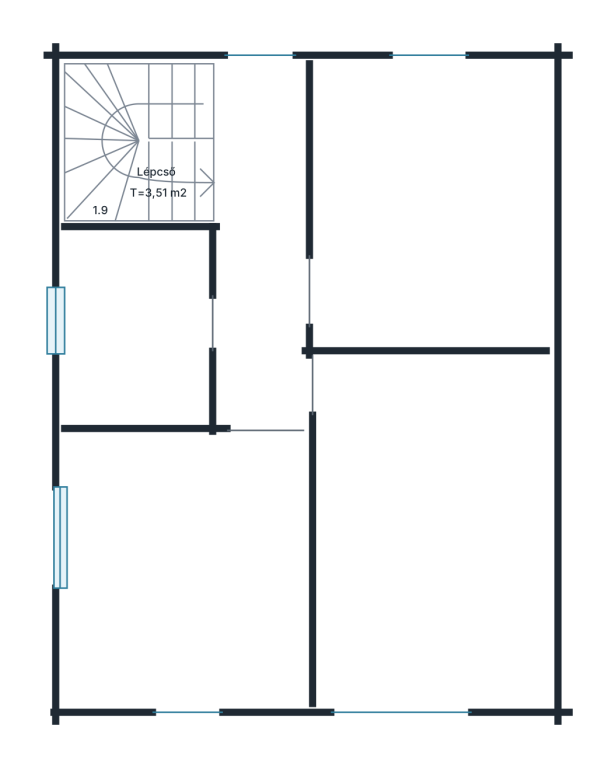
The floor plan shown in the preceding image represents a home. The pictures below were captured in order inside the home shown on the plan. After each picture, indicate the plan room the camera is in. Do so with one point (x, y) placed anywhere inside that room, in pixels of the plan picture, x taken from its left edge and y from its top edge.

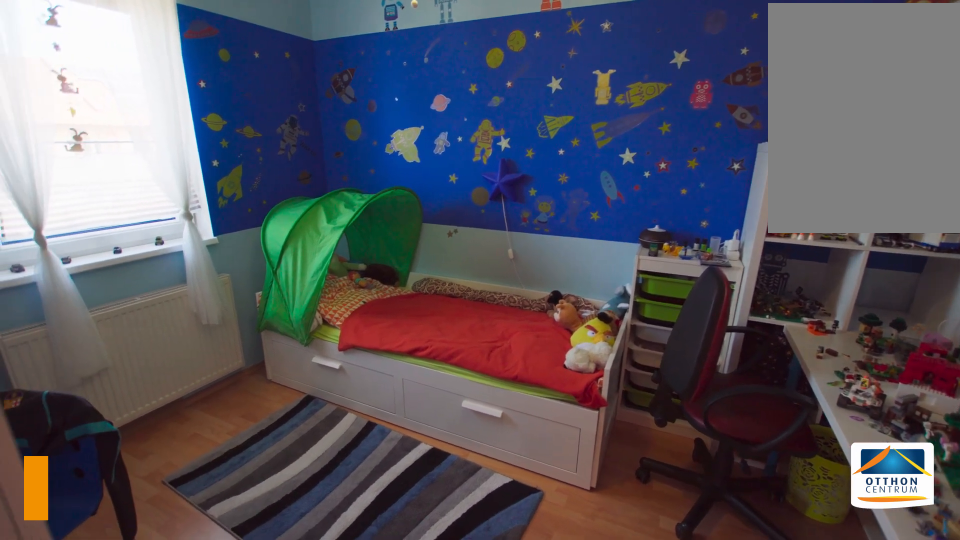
(427, 209)
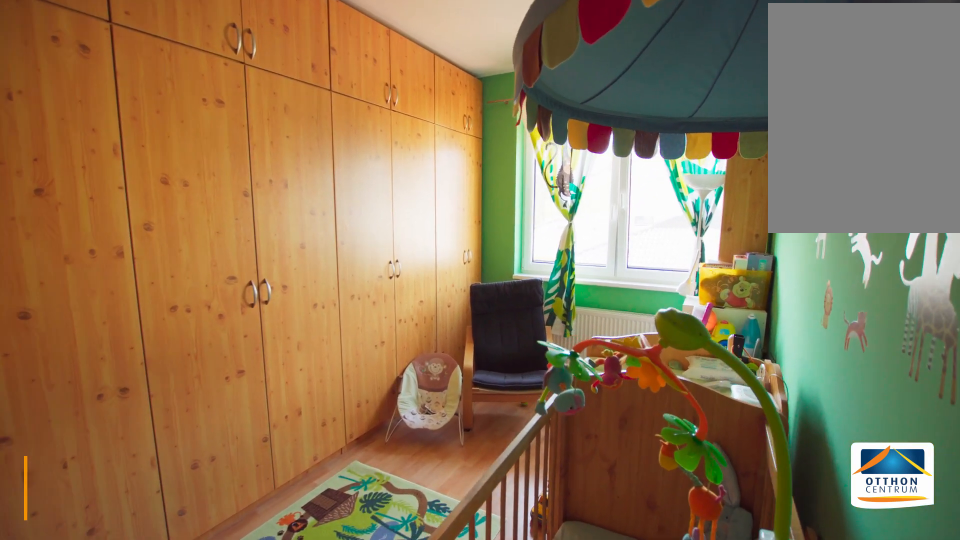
(429, 544)
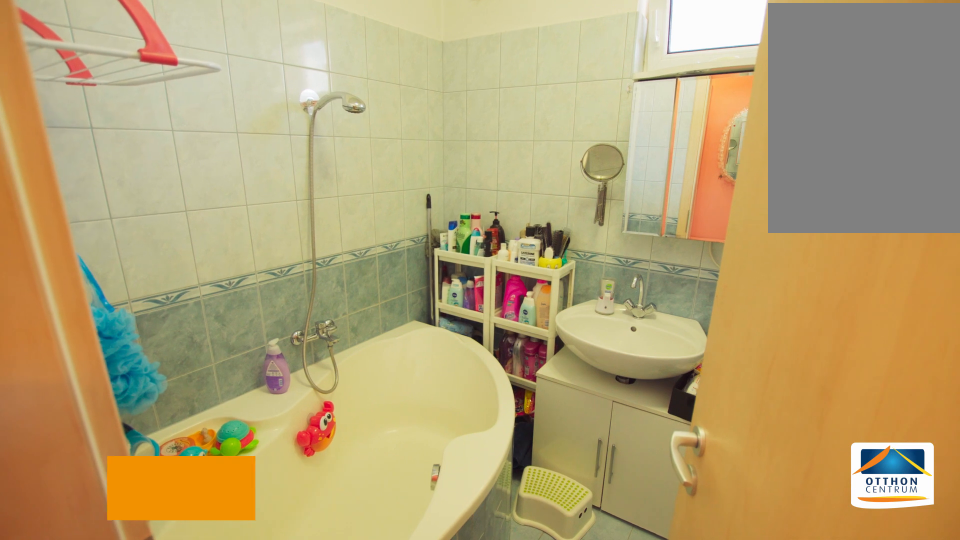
(133, 328)
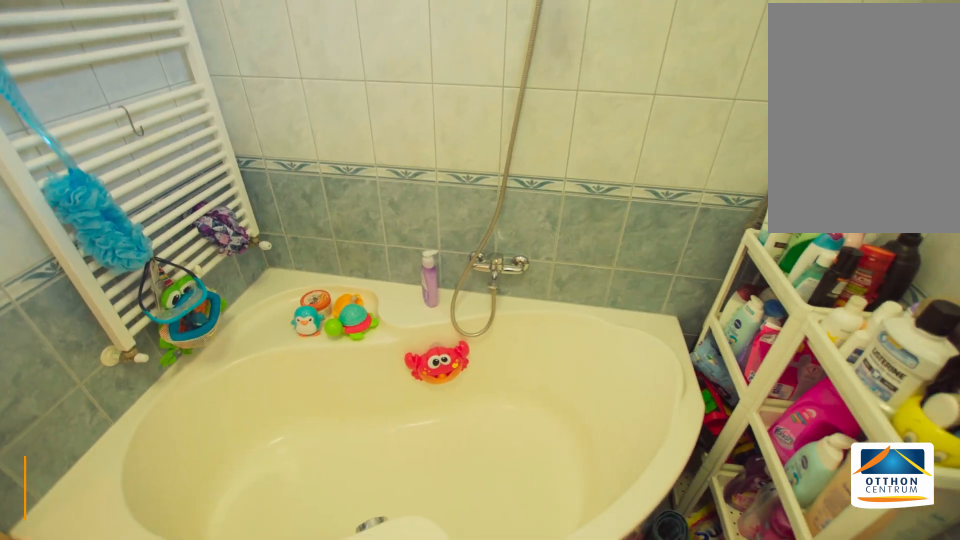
(134, 328)
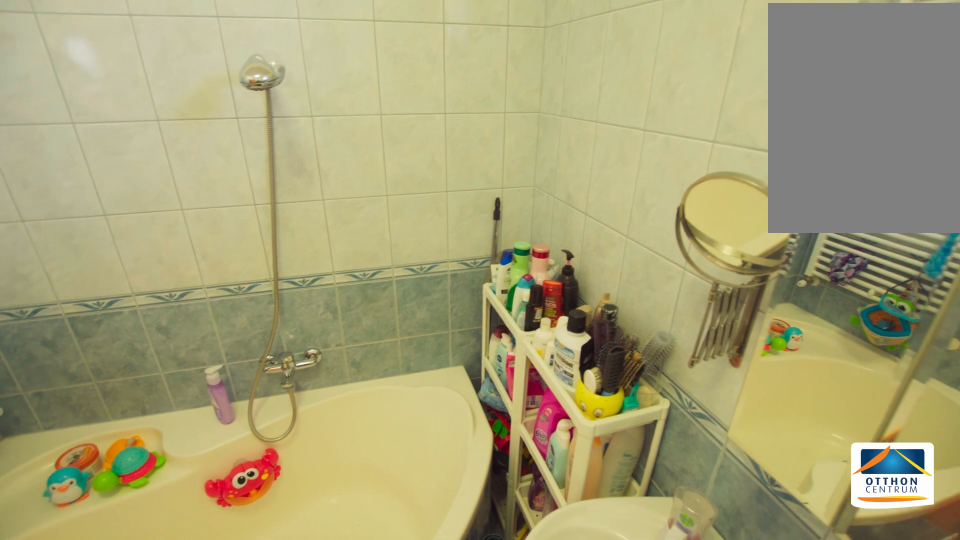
(133, 328)
